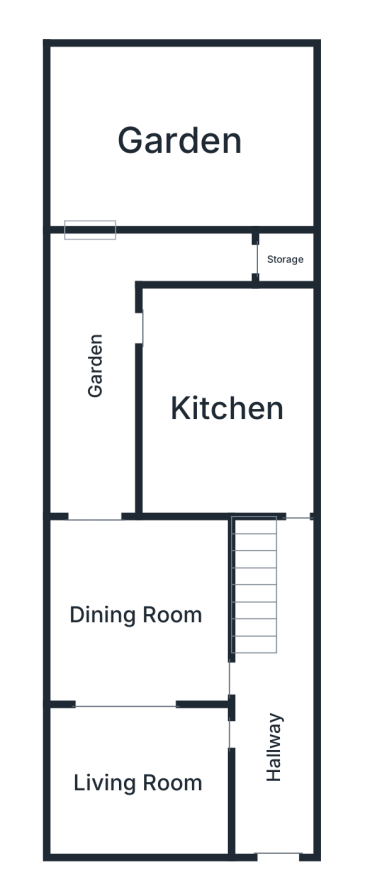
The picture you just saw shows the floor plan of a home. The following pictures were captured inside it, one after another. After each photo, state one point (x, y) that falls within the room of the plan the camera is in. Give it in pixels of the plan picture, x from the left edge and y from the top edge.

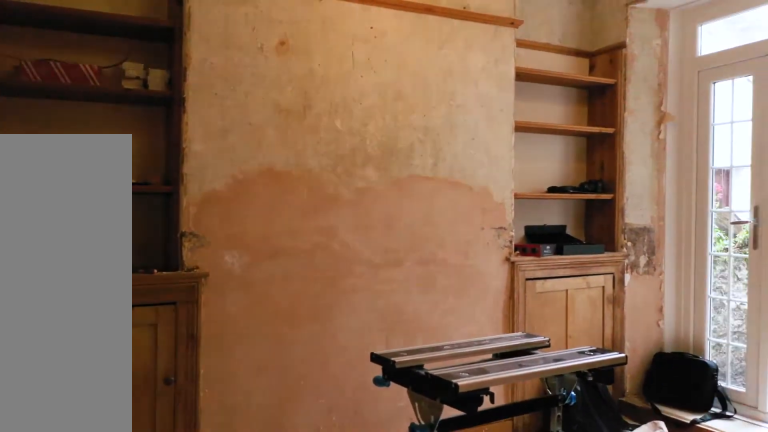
(147, 605)
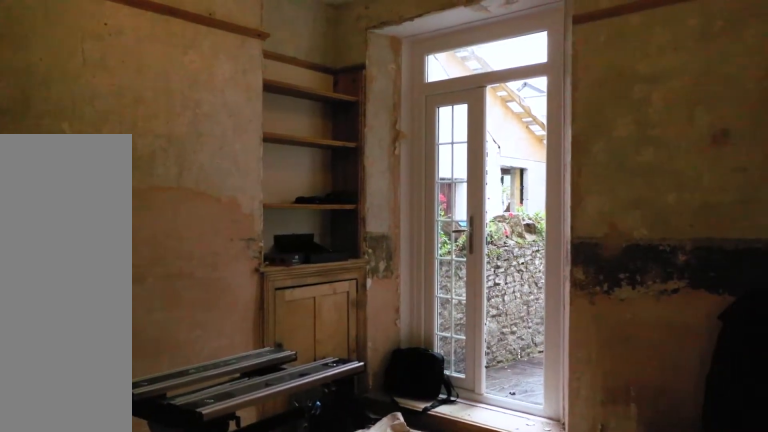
(147, 605)
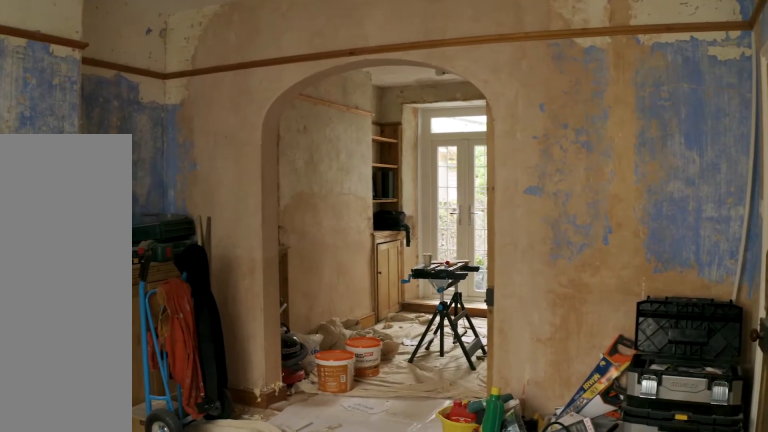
(142, 779)
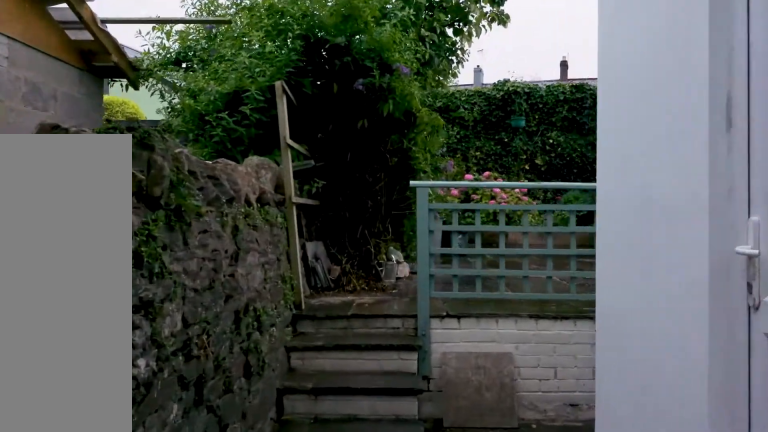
(118, 349)
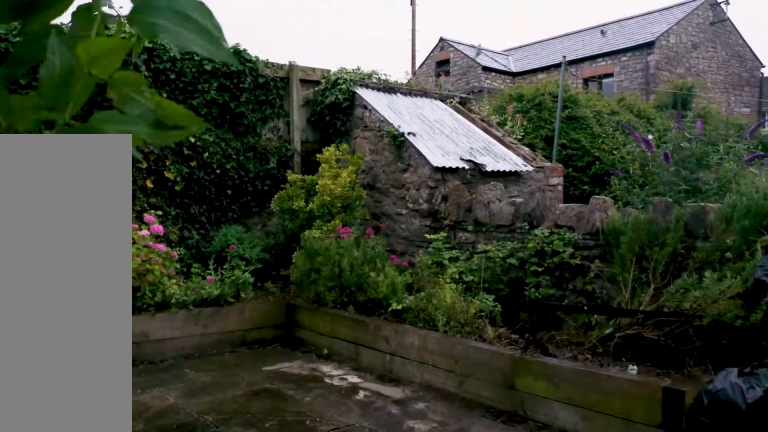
(182, 136)
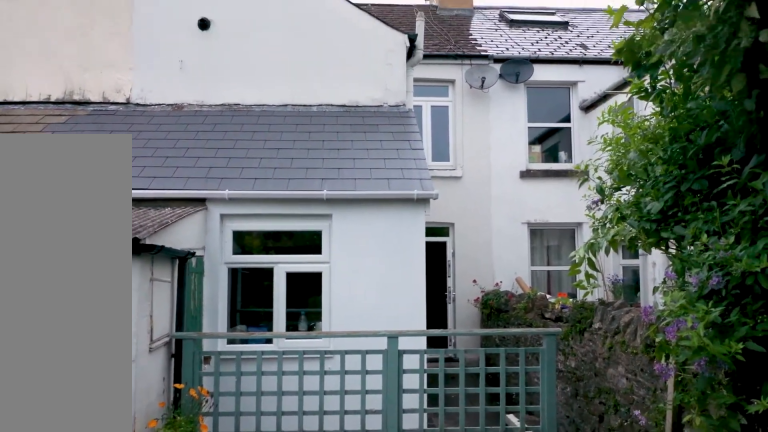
(182, 136)
